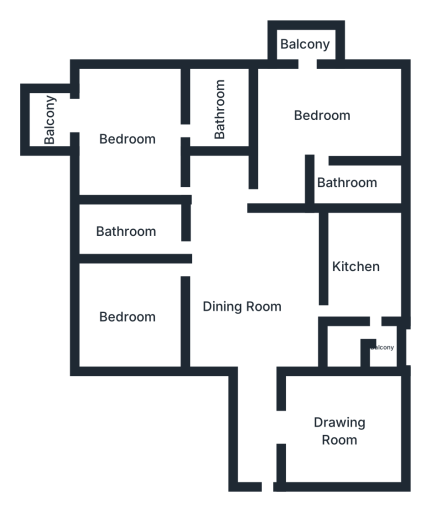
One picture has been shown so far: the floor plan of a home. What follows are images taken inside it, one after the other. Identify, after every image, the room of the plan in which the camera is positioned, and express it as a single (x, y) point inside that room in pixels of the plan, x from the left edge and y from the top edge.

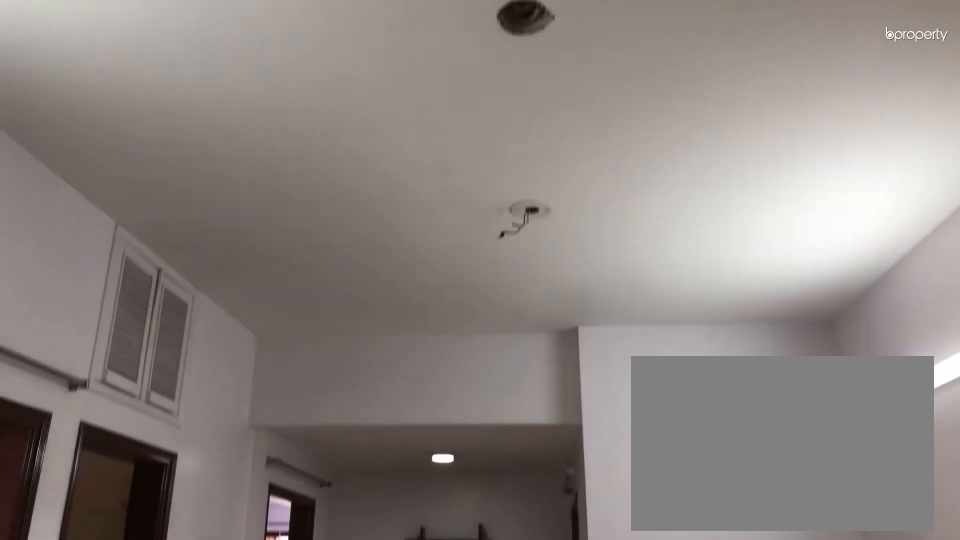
(241, 308)
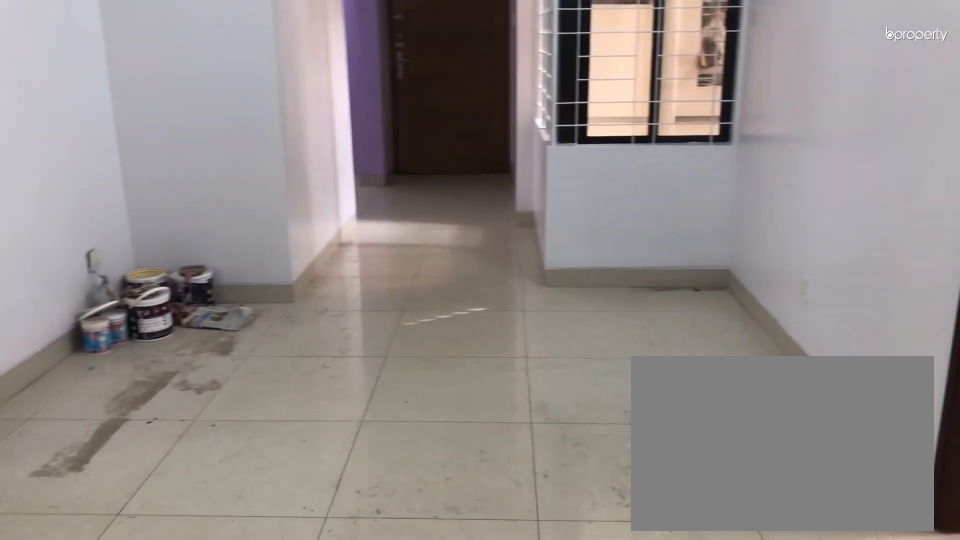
(241, 308)
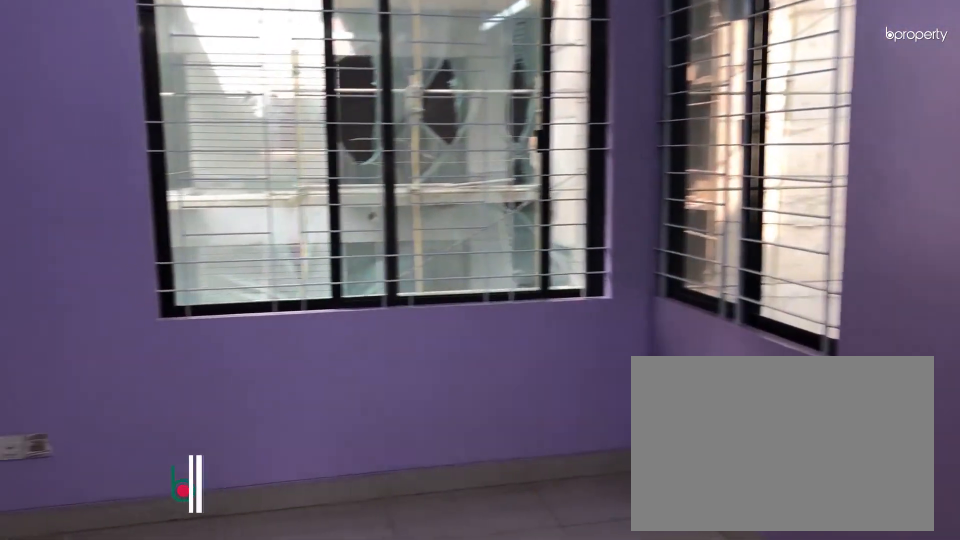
(341, 430)
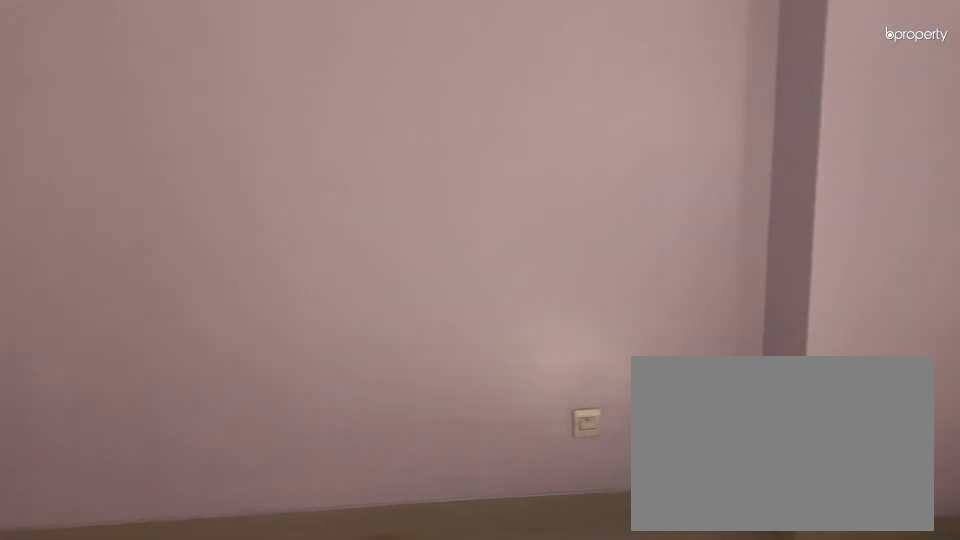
(125, 315)
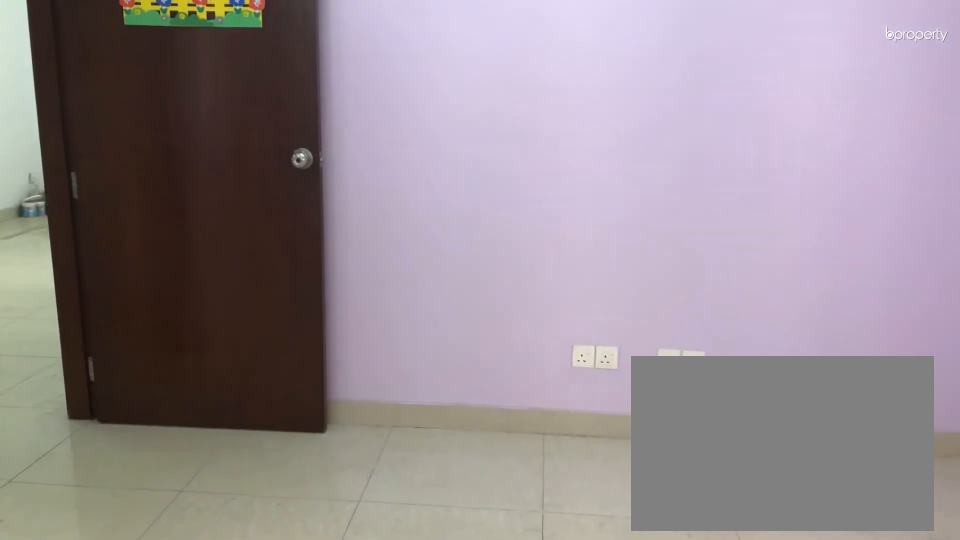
(127, 140)
